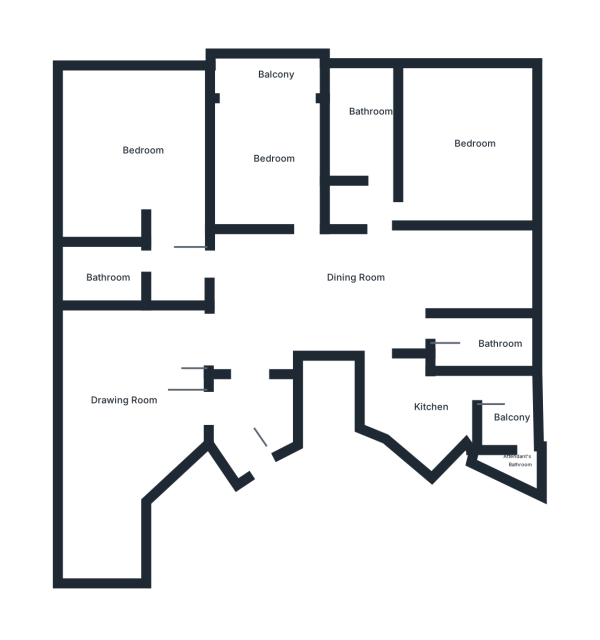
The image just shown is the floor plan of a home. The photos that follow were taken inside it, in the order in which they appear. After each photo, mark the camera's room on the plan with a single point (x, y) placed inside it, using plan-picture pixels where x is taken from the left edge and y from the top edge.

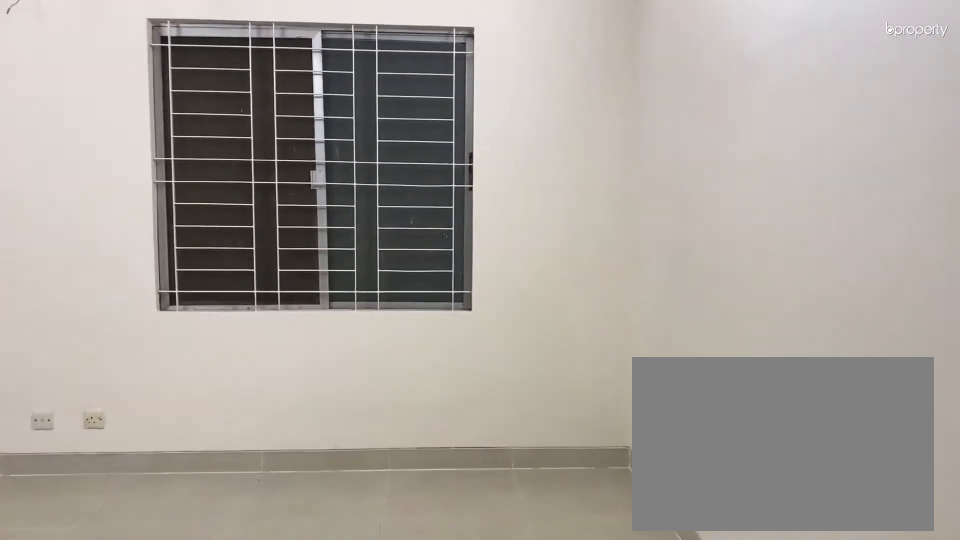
(117, 425)
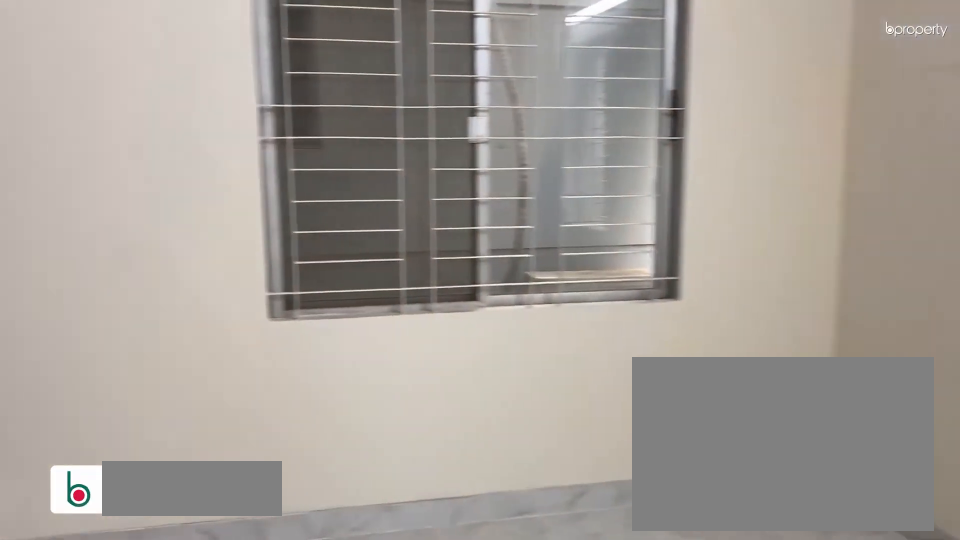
(144, 146)
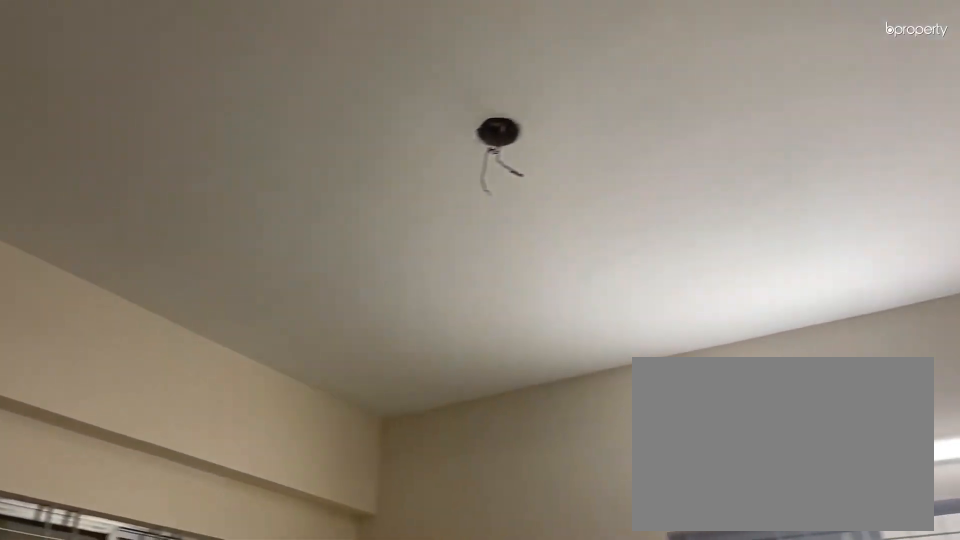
(144, 146)
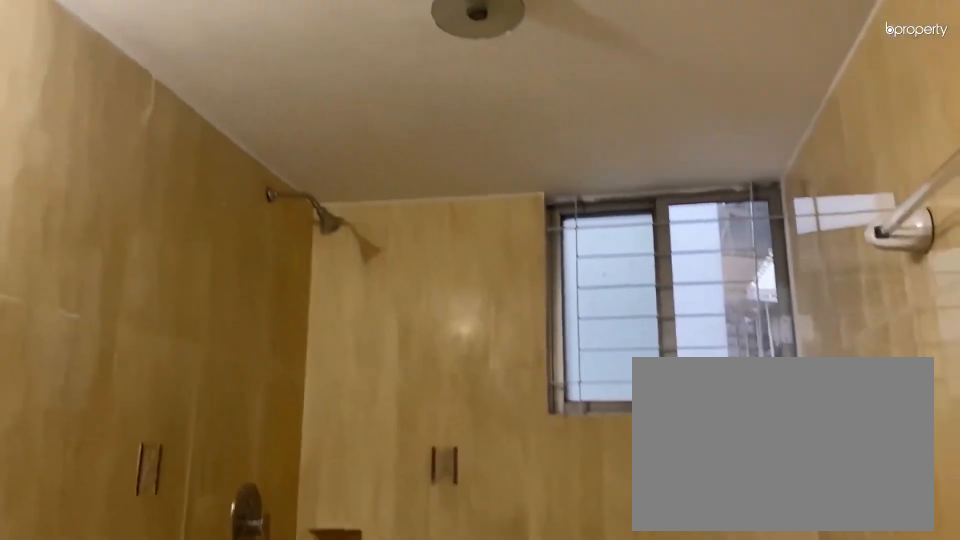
(371, 126)
